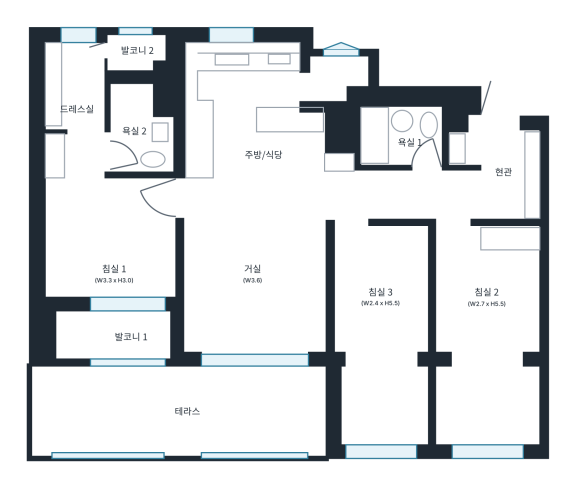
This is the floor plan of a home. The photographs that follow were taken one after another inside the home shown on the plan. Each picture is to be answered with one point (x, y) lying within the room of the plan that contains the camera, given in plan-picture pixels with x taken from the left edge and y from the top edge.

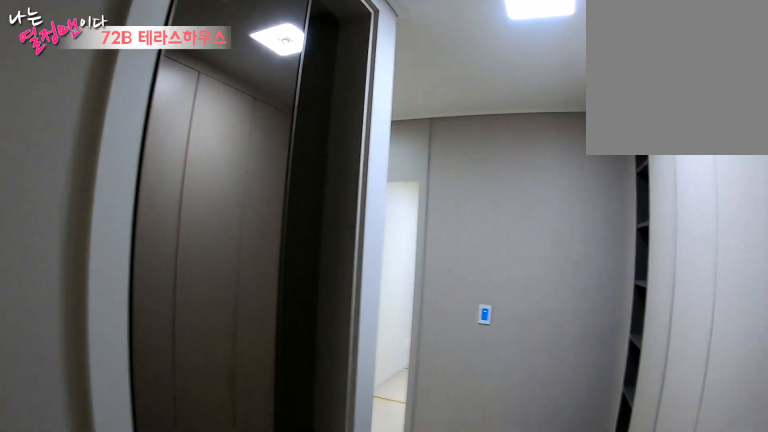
(507, 171)
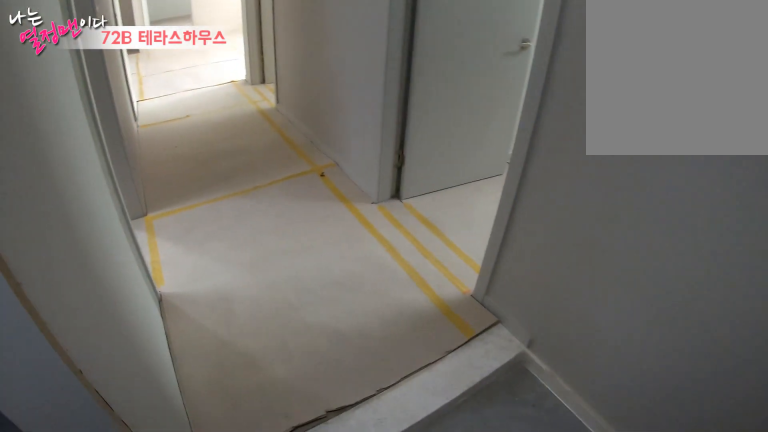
(507, 171)
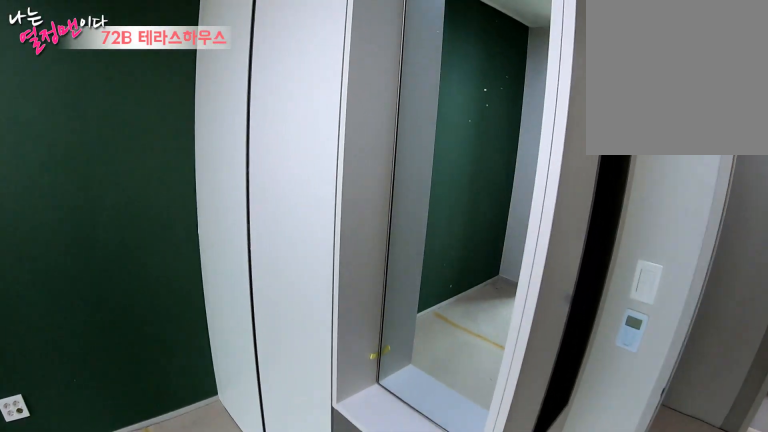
(488, 306)
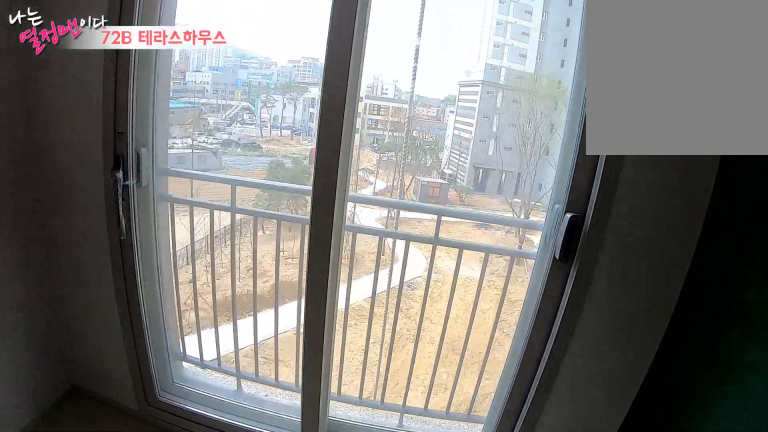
(488, 306)
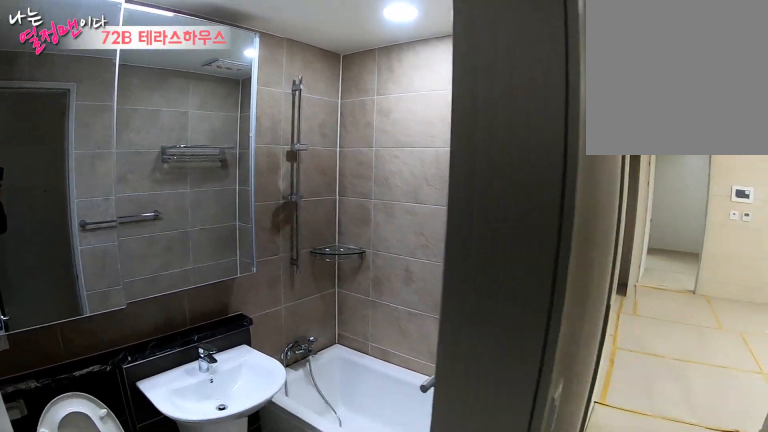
(405, 137)
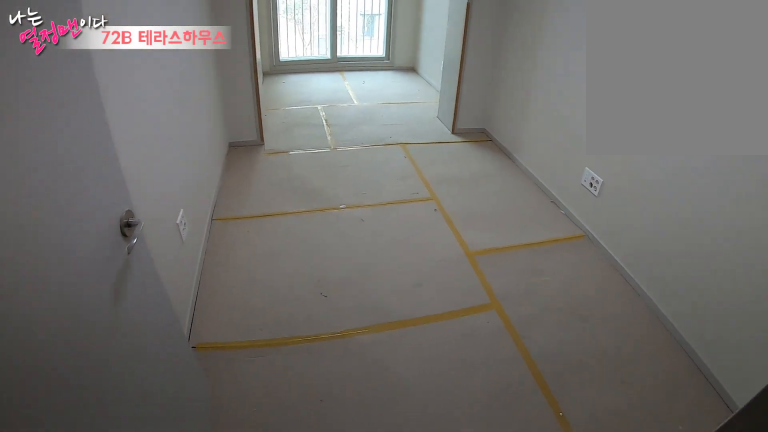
(382, 302)
